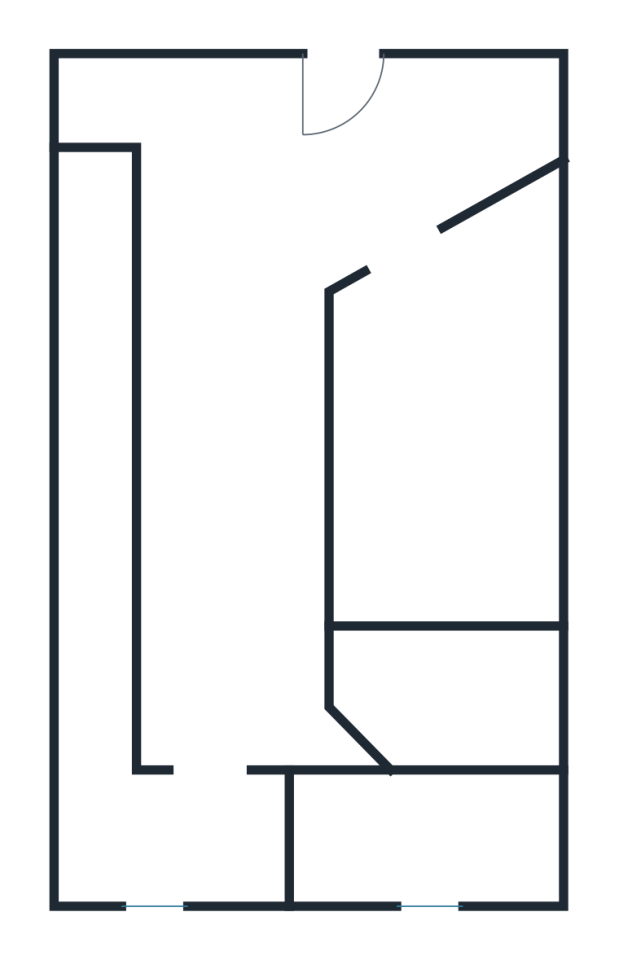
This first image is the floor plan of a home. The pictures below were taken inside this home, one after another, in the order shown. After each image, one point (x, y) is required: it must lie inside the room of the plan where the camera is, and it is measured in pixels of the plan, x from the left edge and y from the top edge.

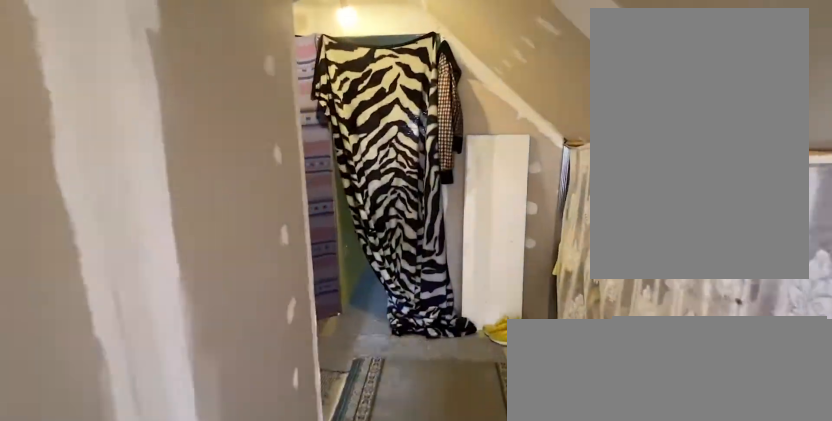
(233, 503)
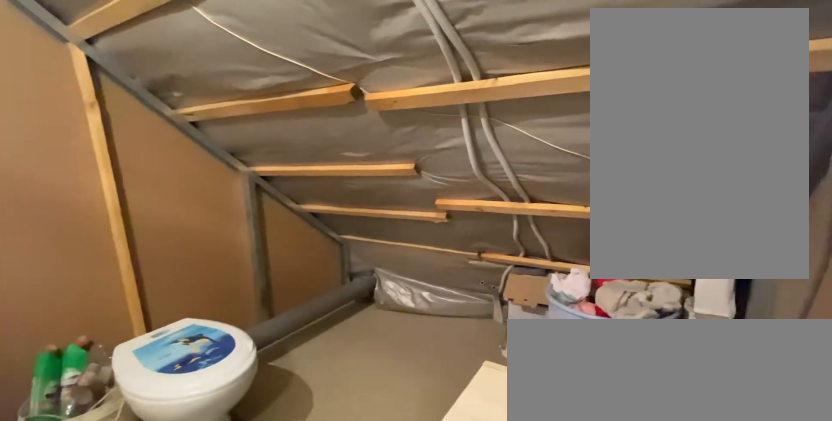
(450, 702)
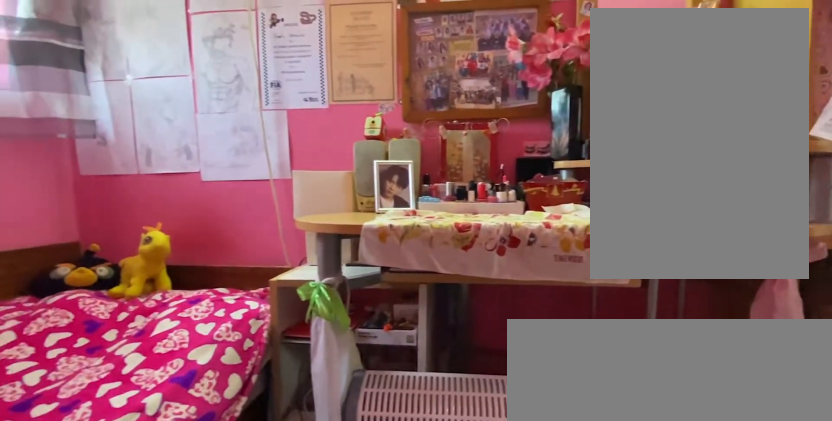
(419, 841)
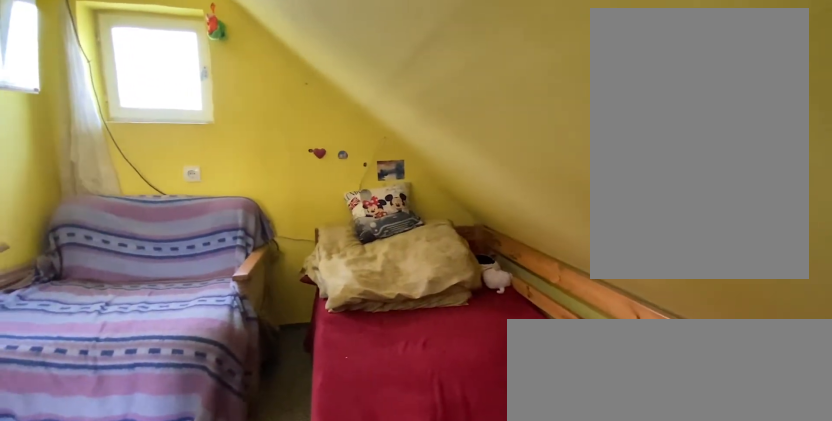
(163, 845)
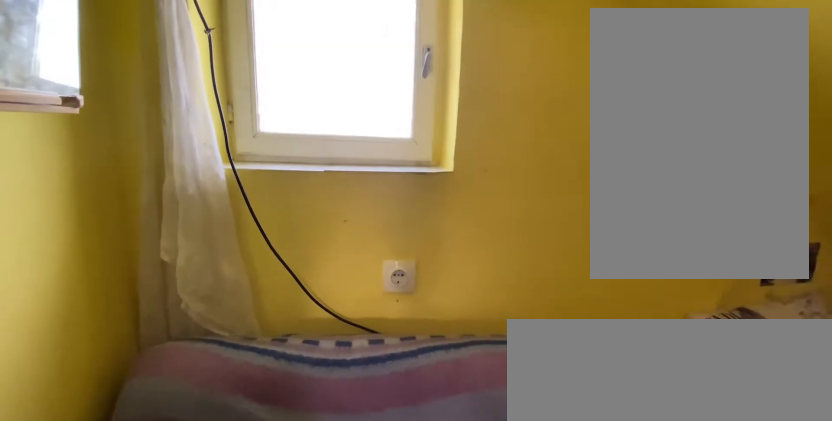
(163, 846)
